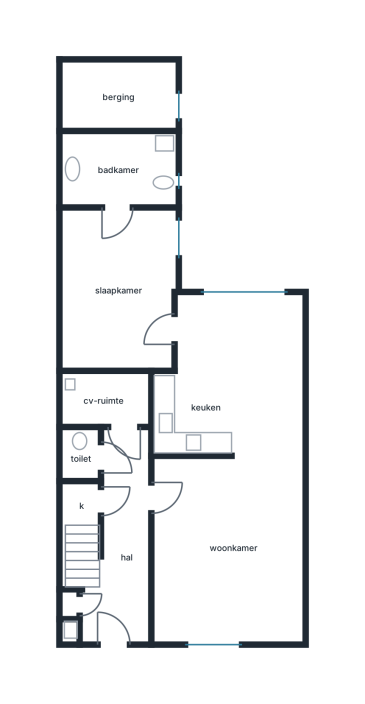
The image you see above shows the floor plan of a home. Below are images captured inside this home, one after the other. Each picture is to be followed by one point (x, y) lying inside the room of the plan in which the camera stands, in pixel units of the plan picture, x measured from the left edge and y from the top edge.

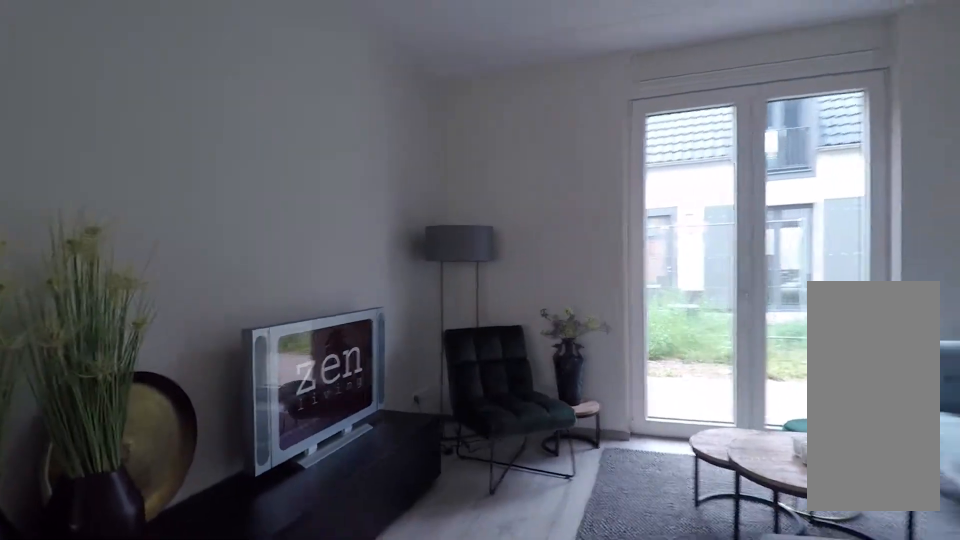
(268, 622)
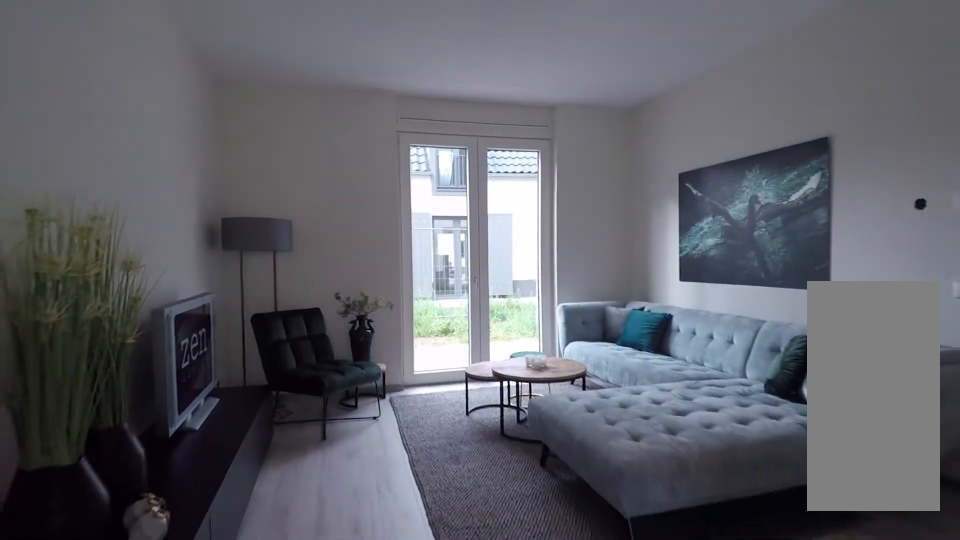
(226, 549)
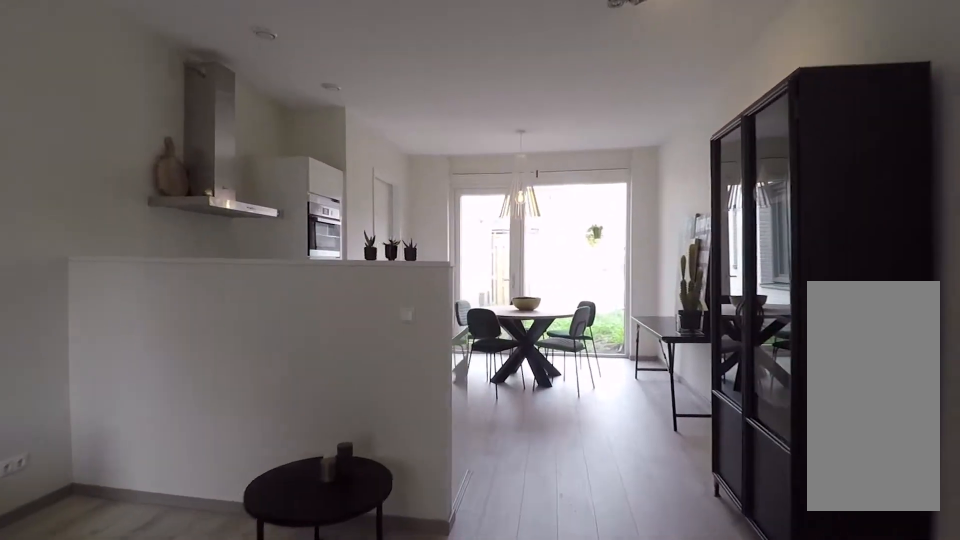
(227, 549)
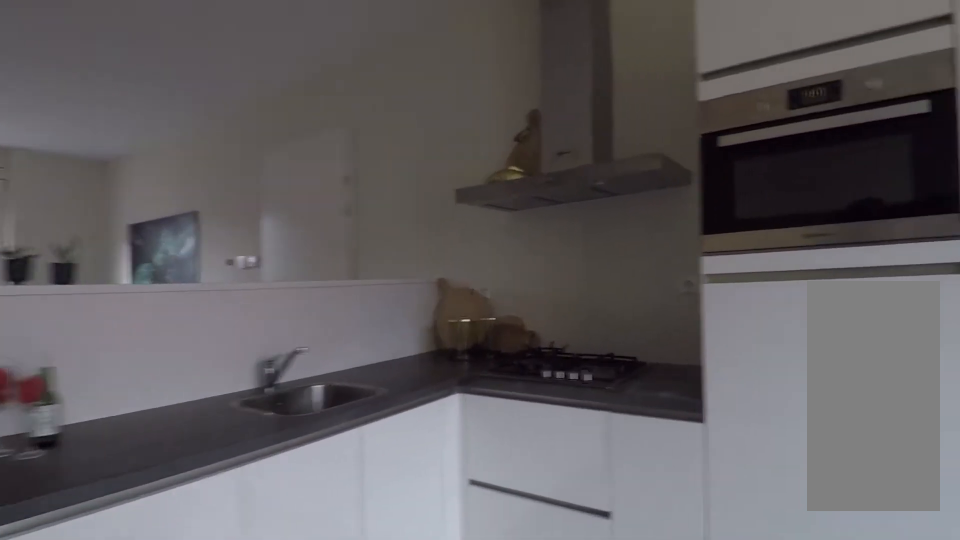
(235, 318)
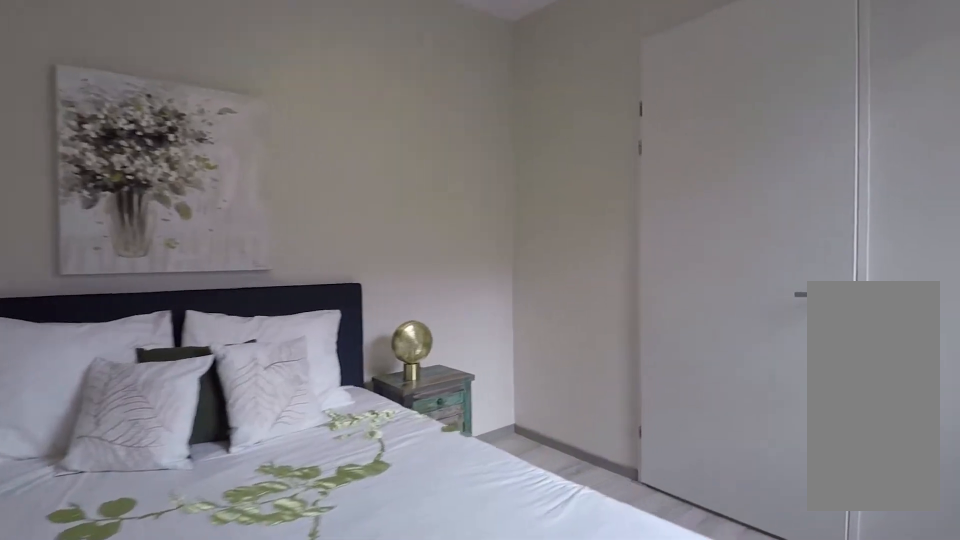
(117, 277)
